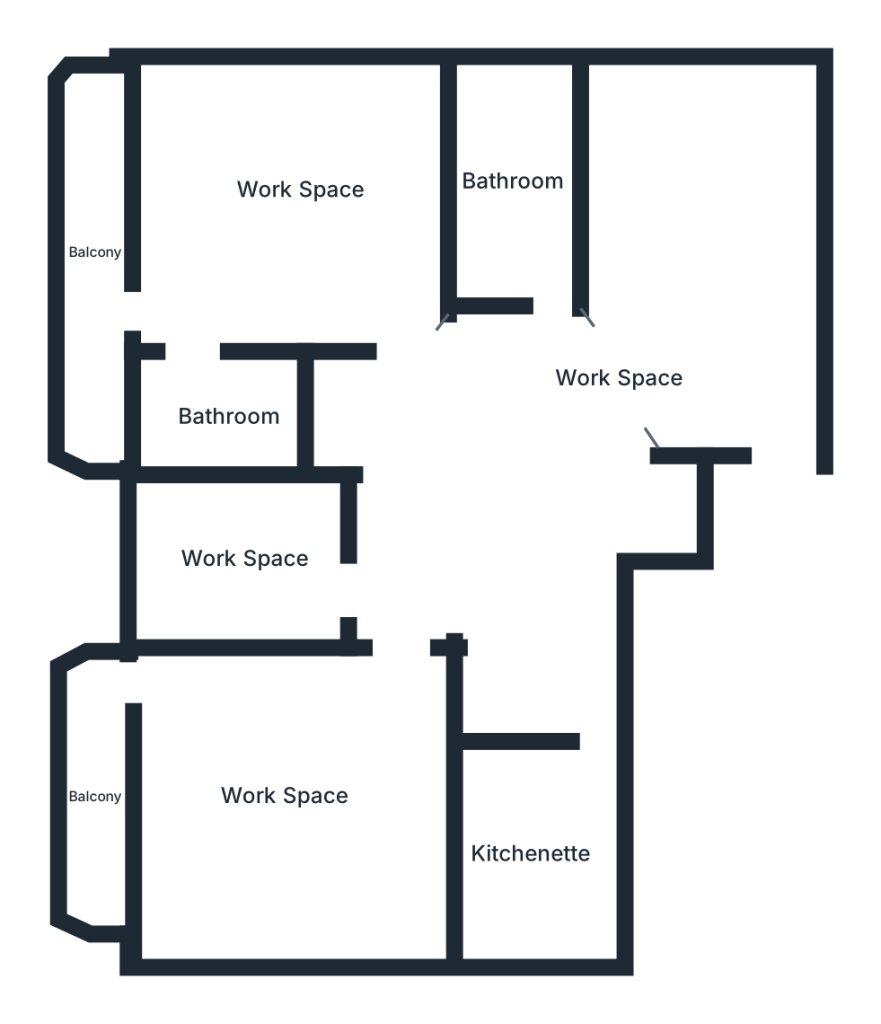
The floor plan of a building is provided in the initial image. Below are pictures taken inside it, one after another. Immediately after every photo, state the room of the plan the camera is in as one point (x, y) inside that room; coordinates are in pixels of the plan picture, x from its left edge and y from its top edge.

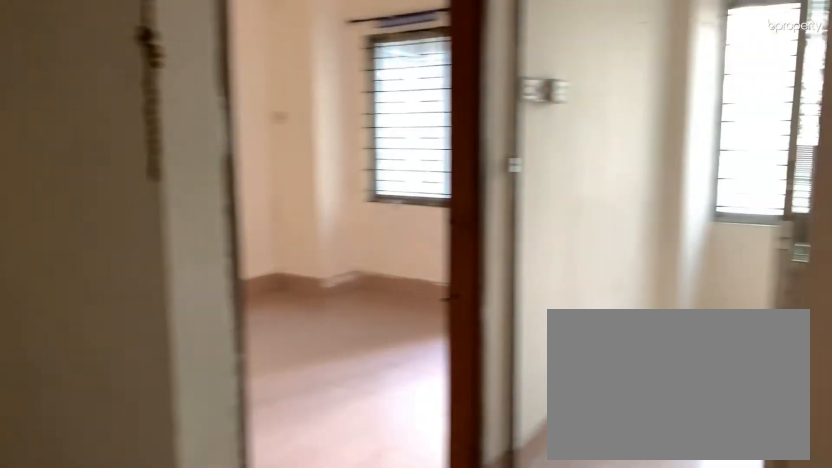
(627, 376)
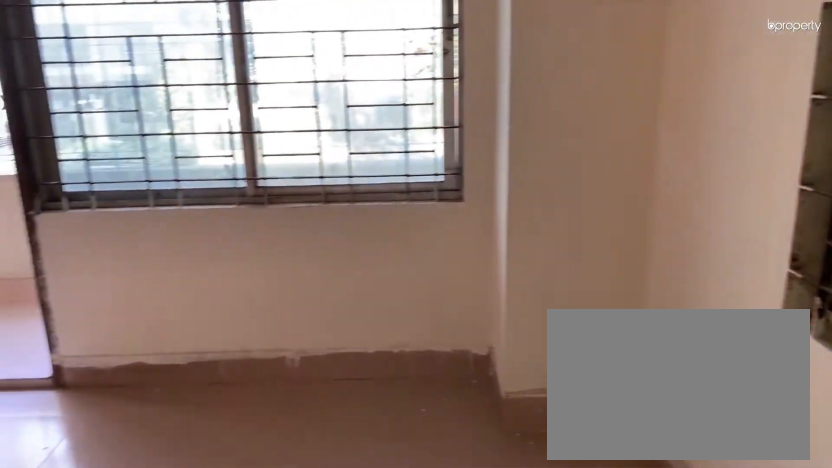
(297, 189)
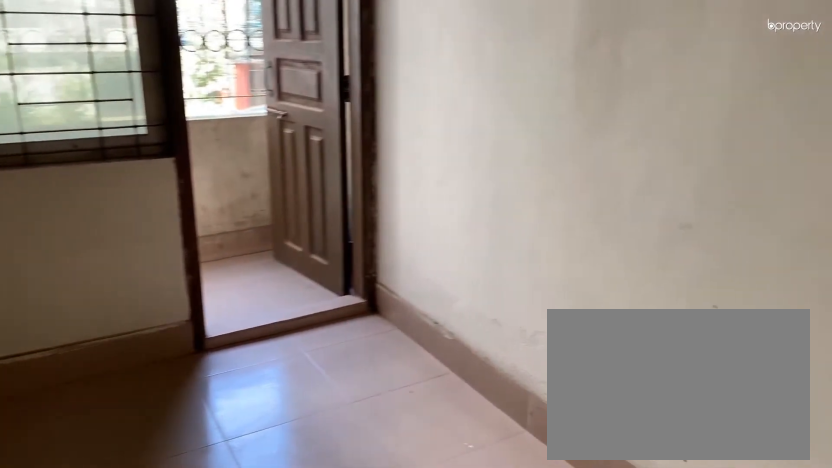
(284, 793)
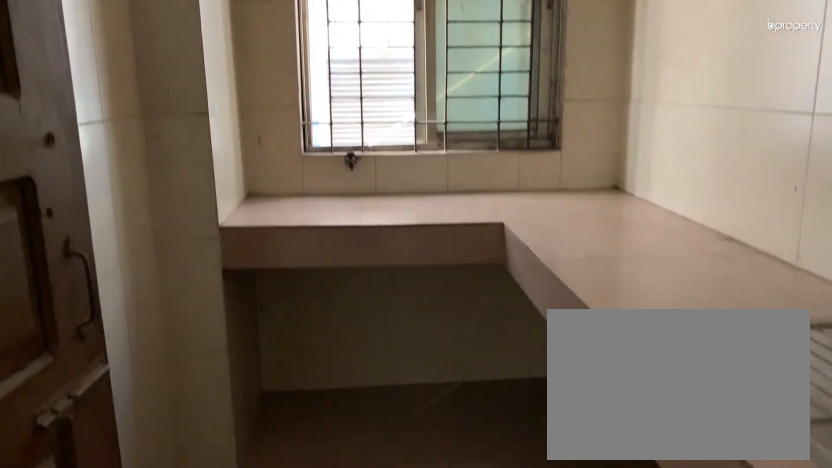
(533, 854)
